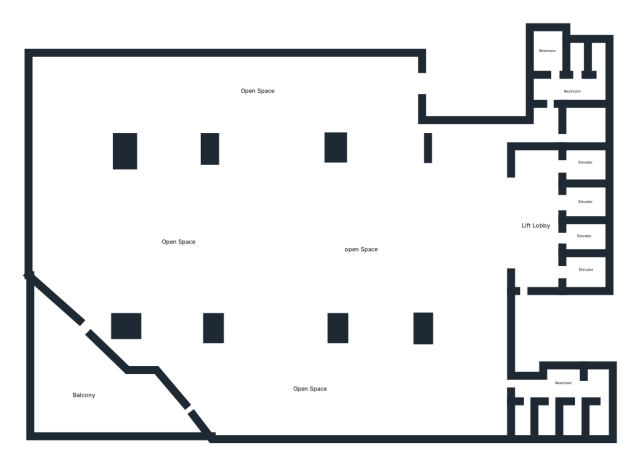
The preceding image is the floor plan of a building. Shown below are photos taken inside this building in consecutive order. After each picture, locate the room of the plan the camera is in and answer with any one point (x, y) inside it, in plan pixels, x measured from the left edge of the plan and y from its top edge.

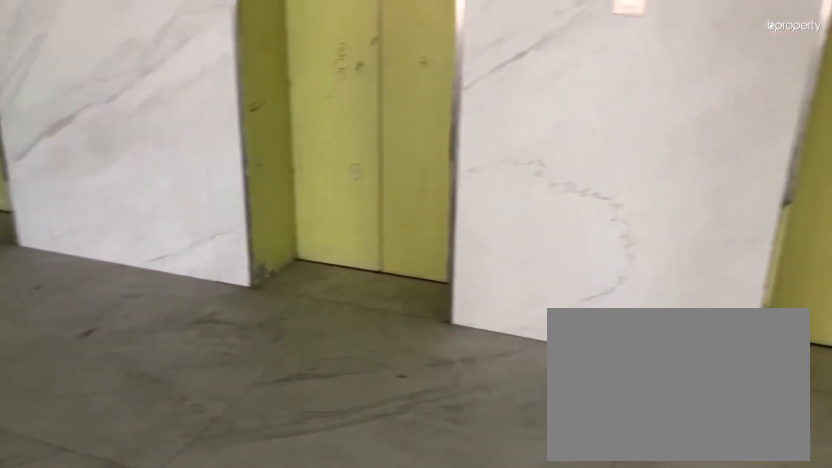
(536, 223)
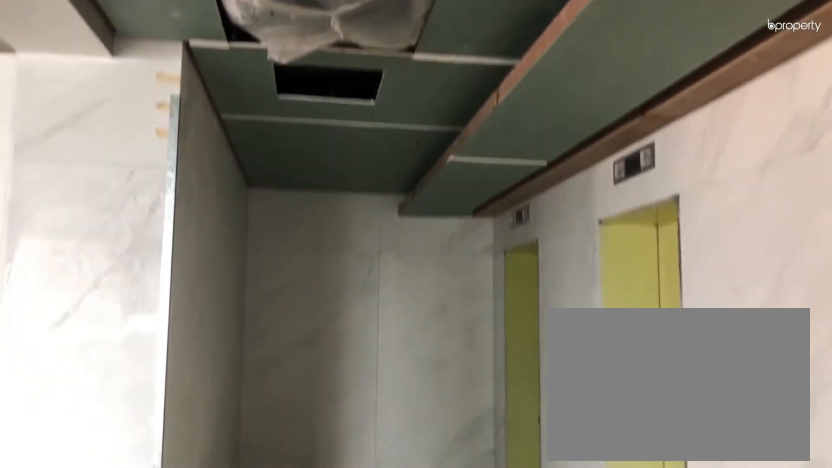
(536, 223)
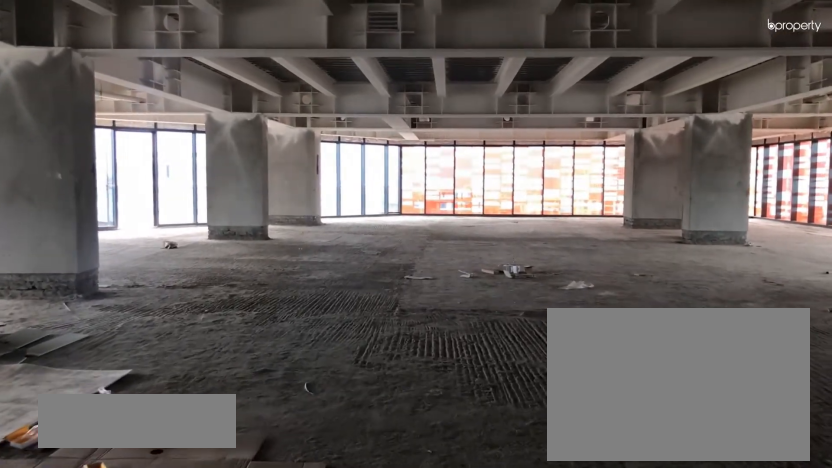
(395, 228)
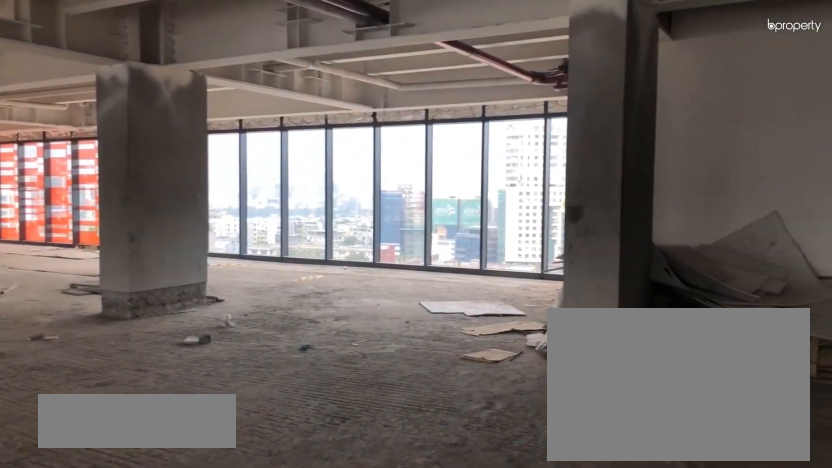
(294, 217)
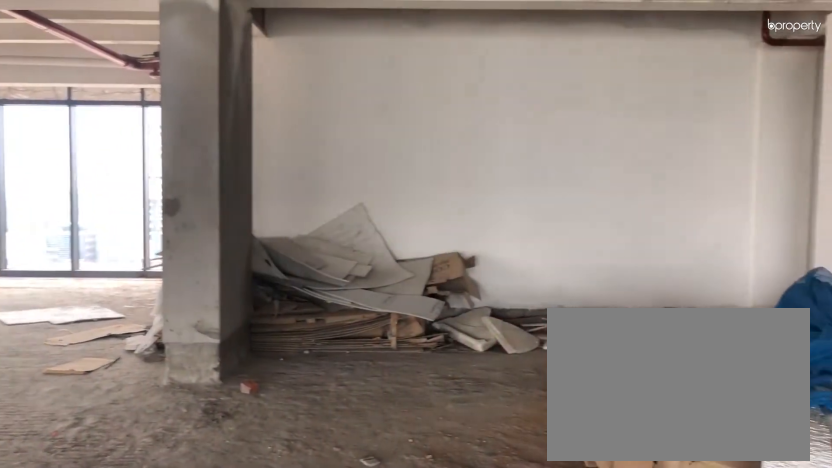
(411, 192)
